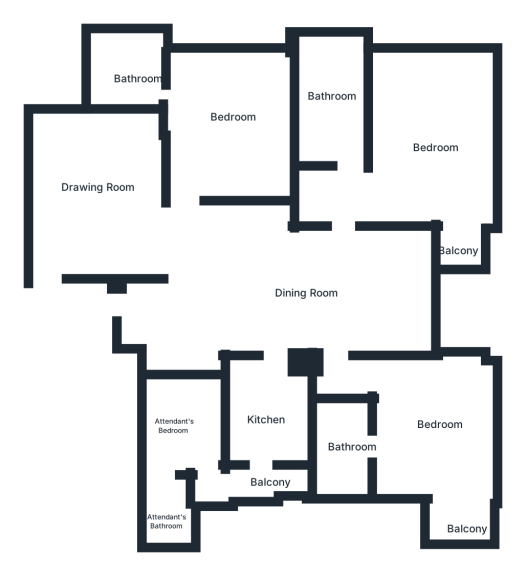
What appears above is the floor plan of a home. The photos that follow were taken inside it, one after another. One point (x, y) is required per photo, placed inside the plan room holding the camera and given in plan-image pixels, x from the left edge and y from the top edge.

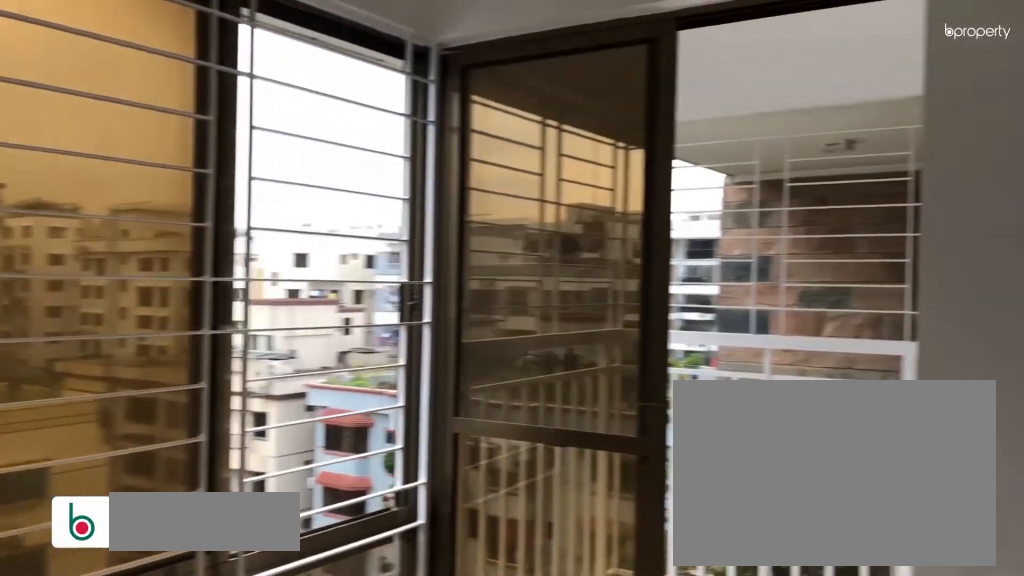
(430, 136)
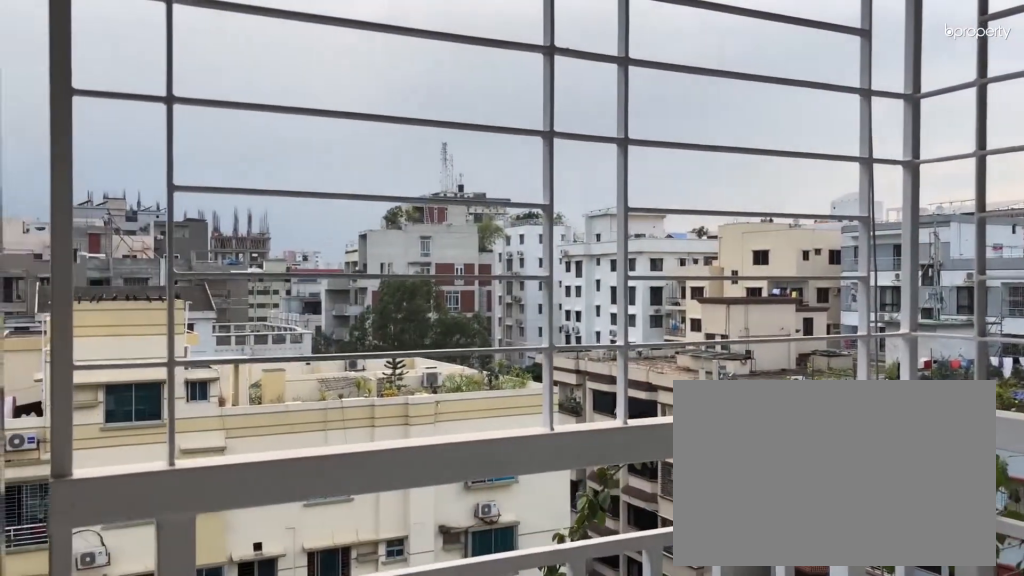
(462, 231)
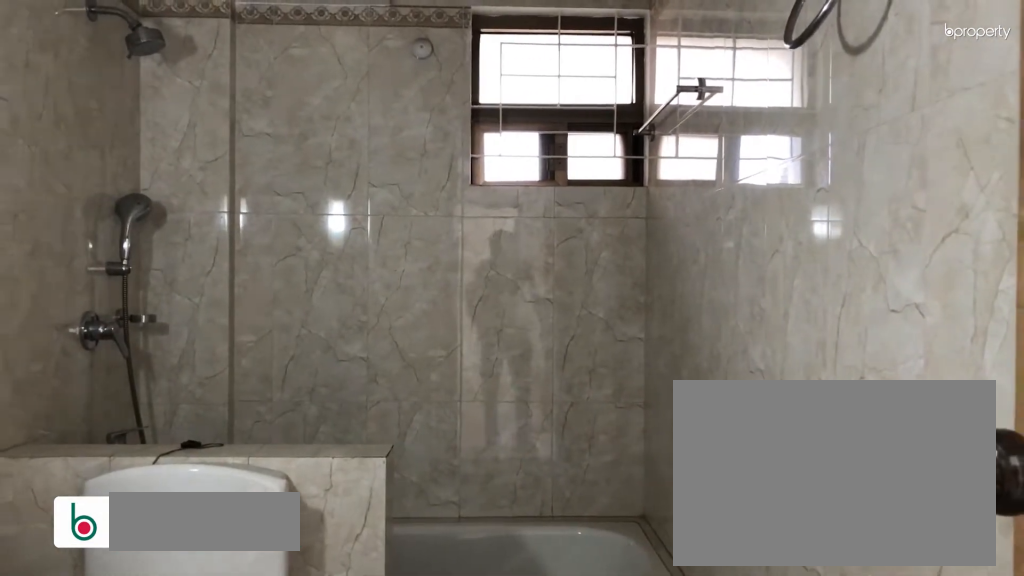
(338, 107)
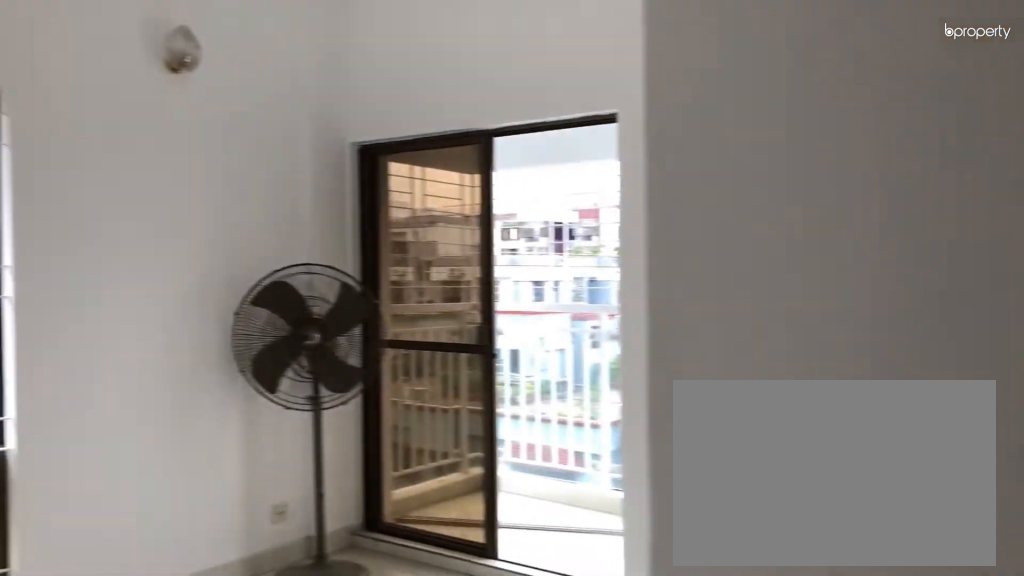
(448, 445)
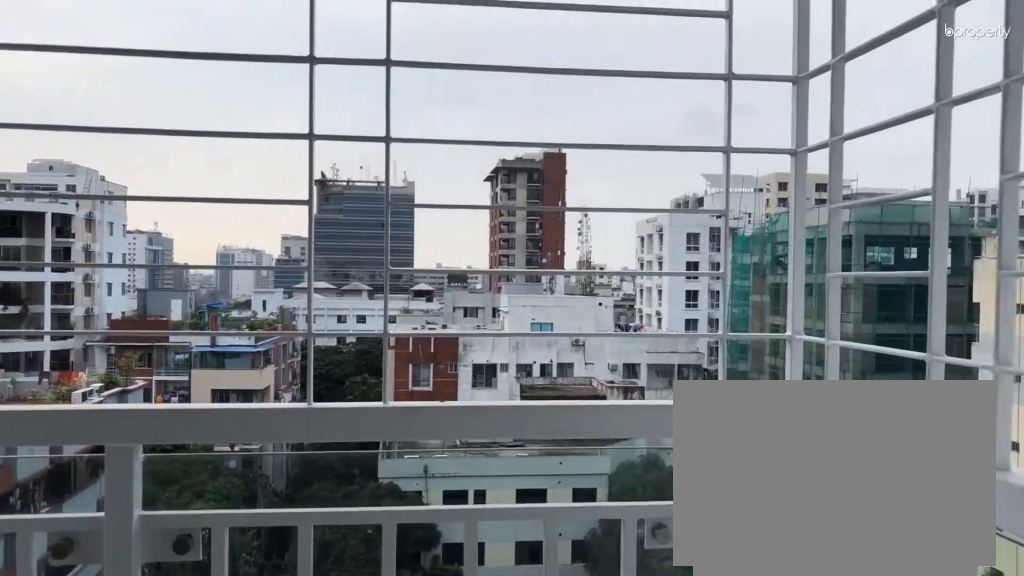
(462, 505)
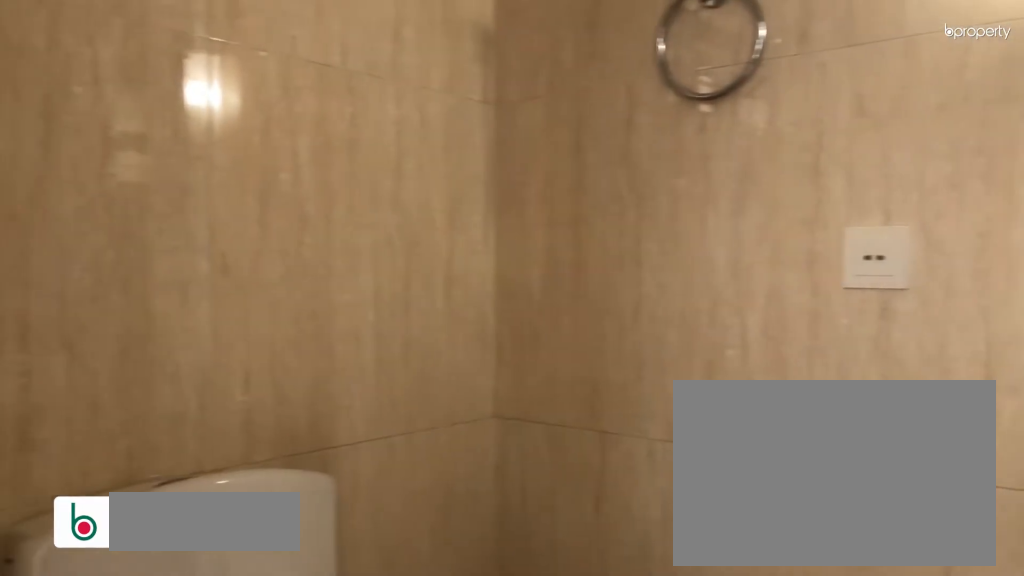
(343, 449)
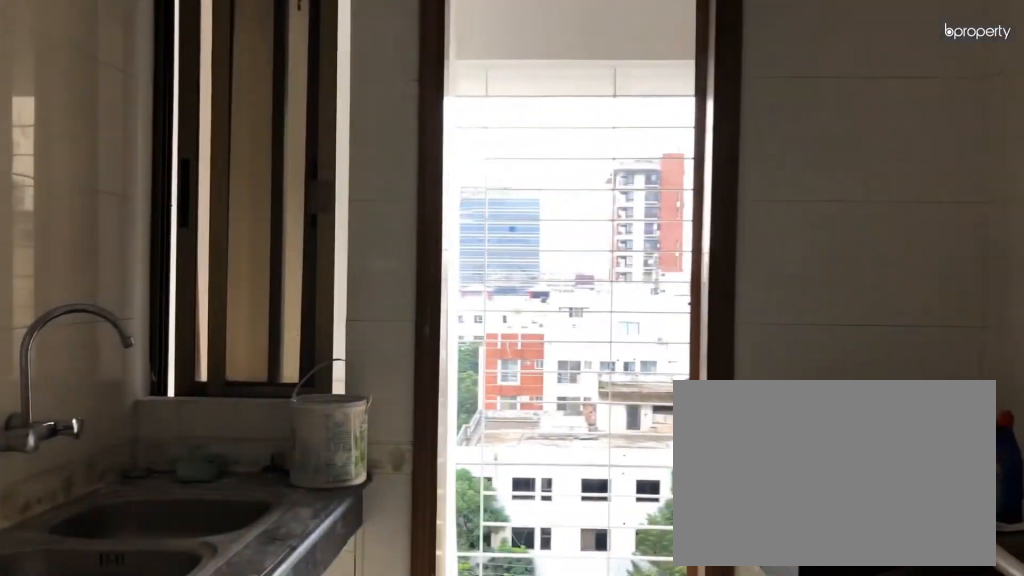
(271, 410)
